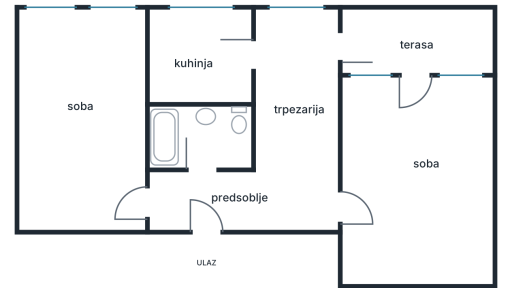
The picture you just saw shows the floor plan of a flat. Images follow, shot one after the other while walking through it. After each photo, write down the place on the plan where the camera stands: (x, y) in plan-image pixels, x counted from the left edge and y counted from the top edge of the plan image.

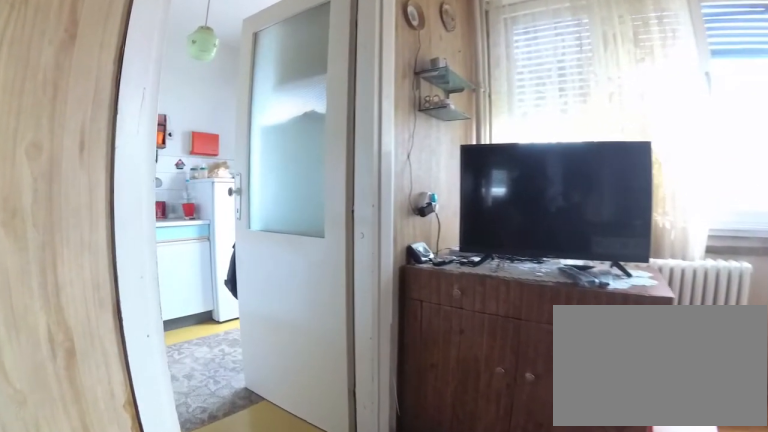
(297, 90)
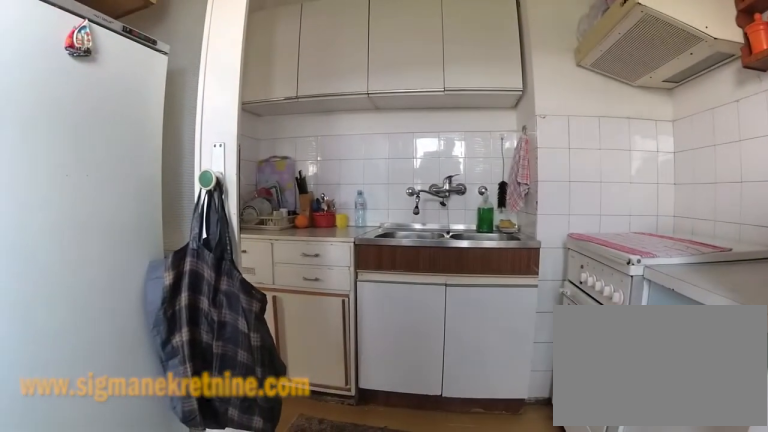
(186, 19)
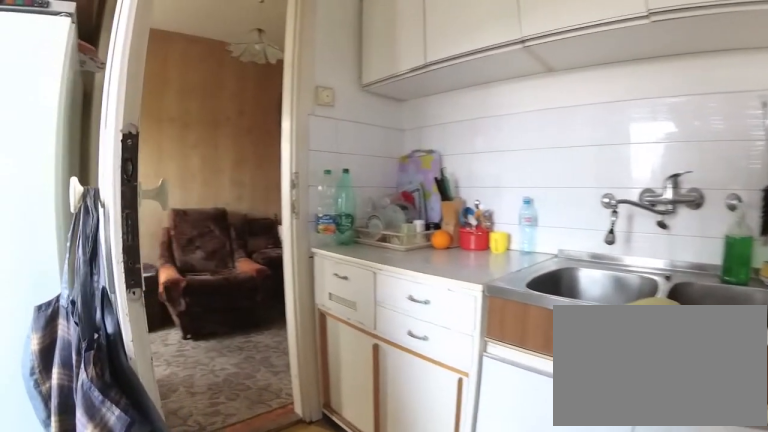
(195, 61)
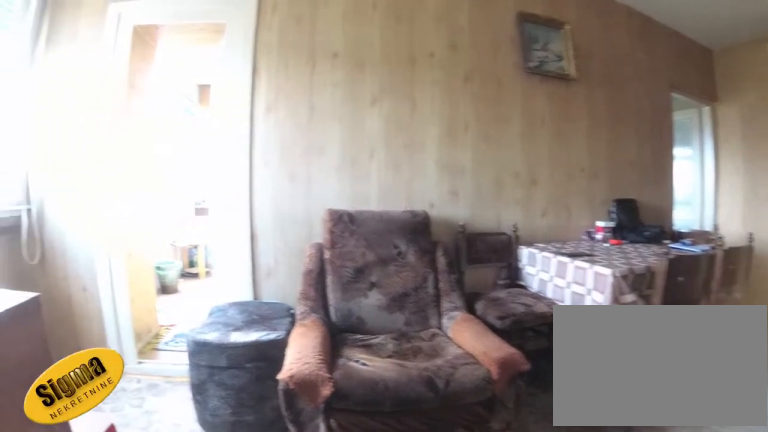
(249, 57)
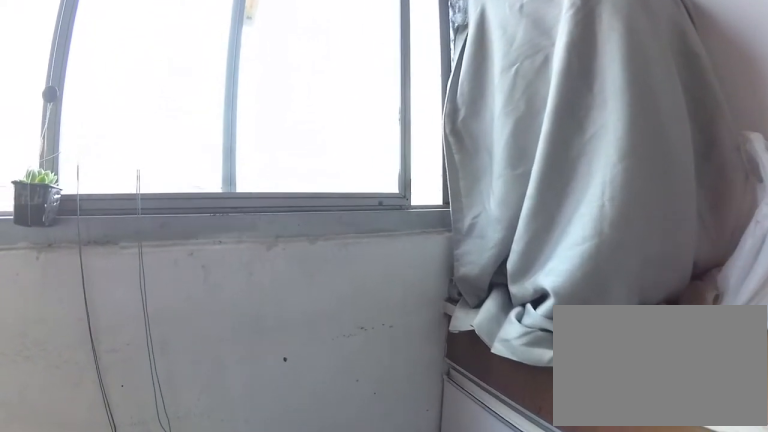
(447, 60)
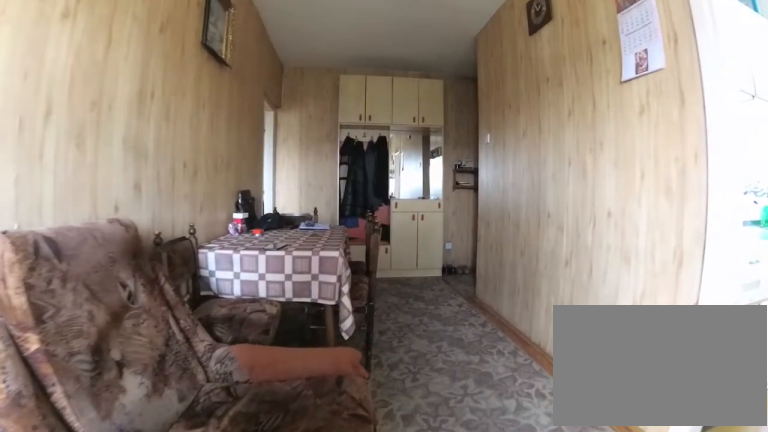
(305, 52)
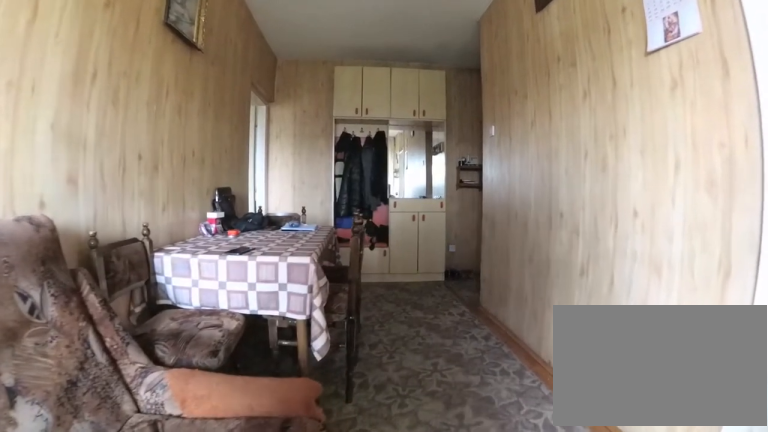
(303, 62)
